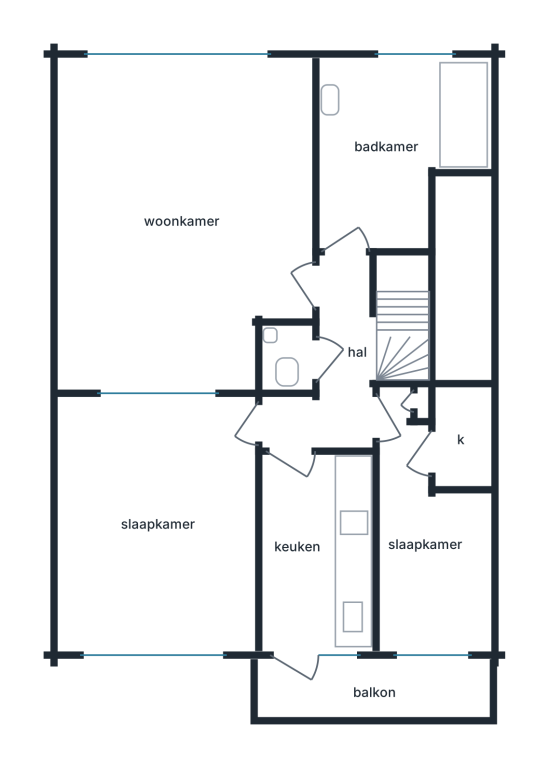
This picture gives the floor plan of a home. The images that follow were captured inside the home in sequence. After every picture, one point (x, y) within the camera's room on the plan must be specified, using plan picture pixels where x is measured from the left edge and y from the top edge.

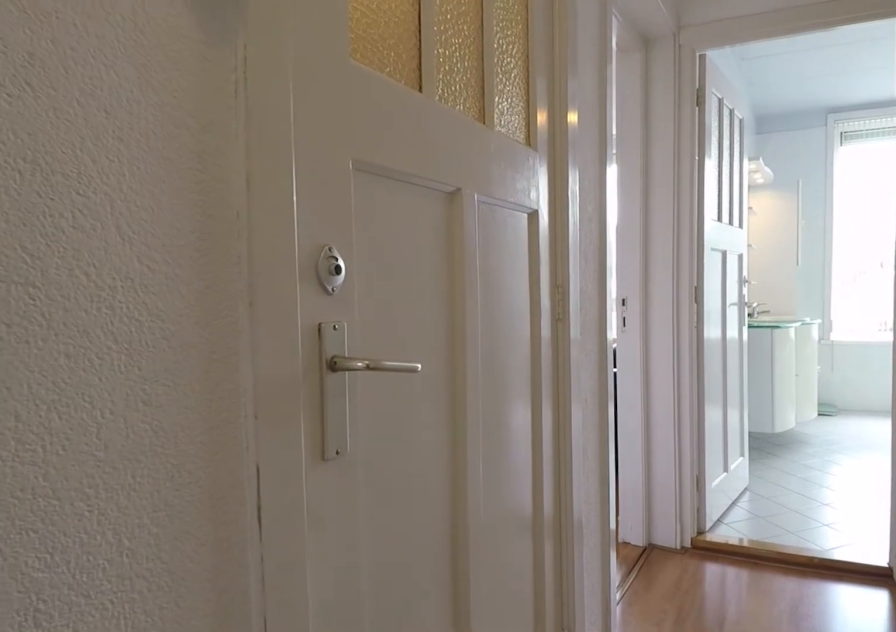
(334, 366)
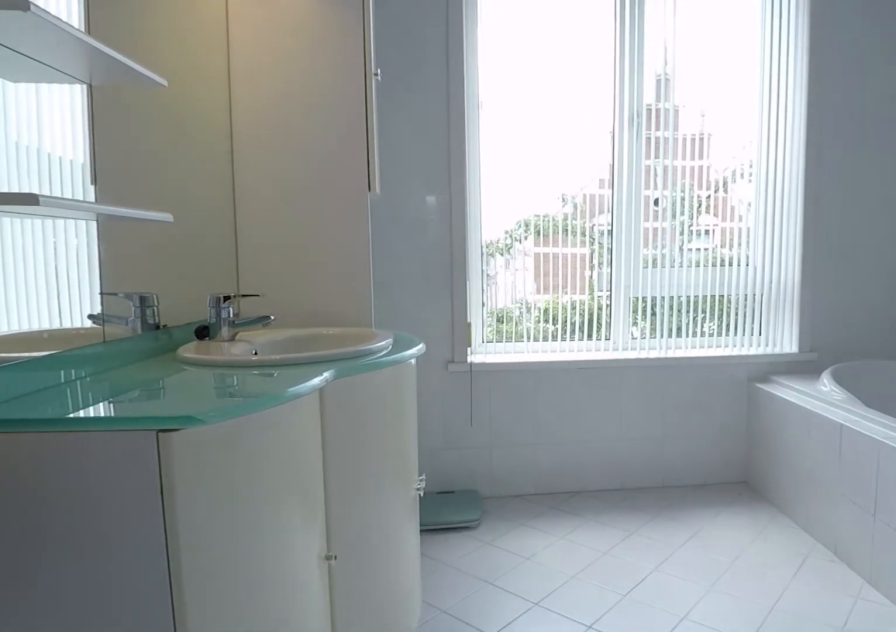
(392, 146)
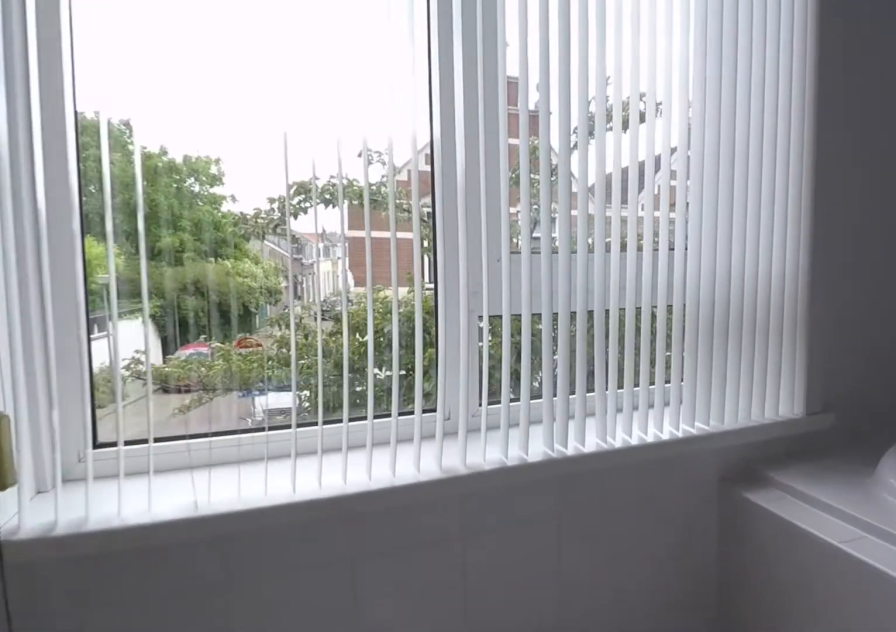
(392, 146)
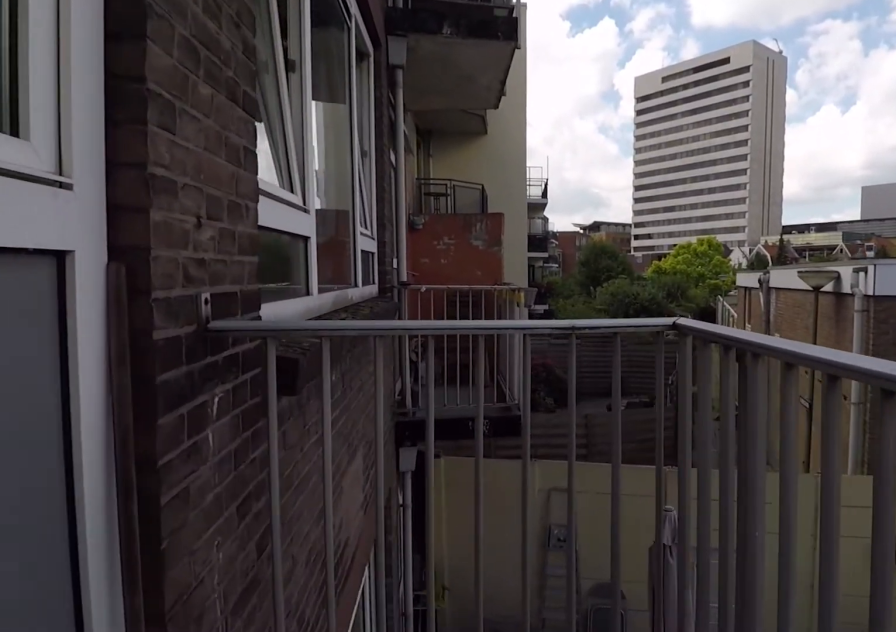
(374, 689)
